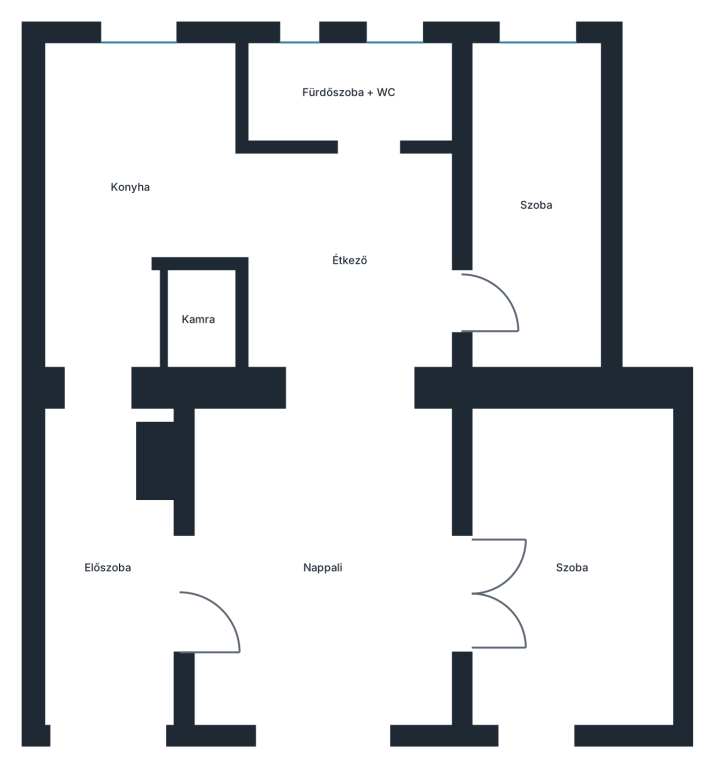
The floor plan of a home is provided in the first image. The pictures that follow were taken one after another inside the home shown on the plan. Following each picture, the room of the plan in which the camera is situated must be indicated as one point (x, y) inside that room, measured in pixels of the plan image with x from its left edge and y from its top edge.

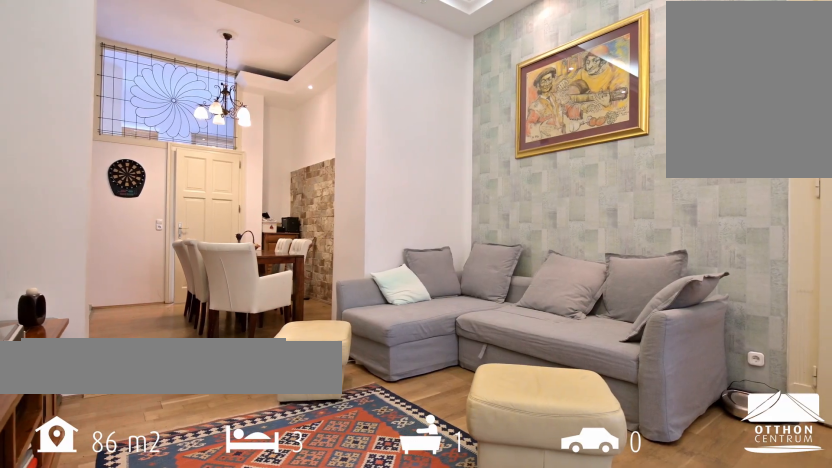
(330, 565)
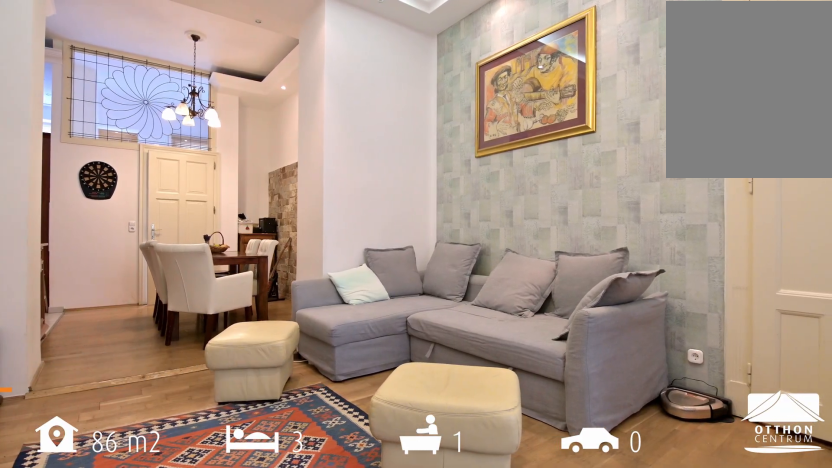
(330, 565)
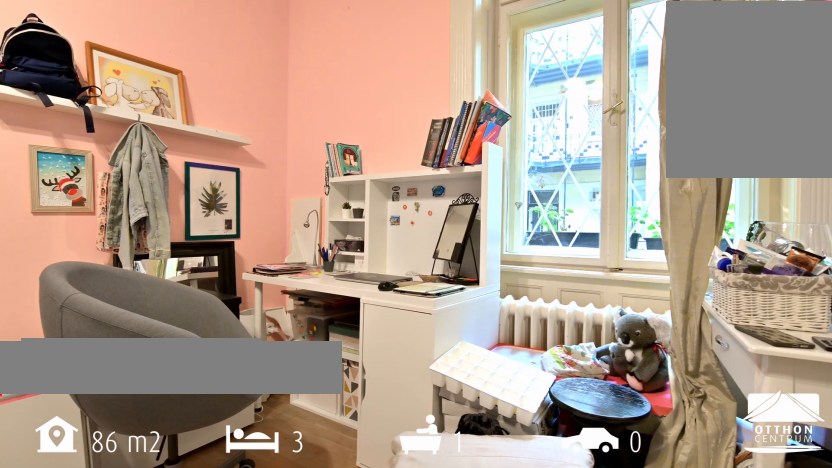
(555, 565)
